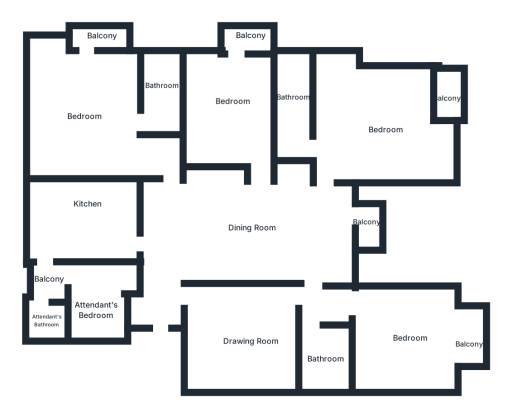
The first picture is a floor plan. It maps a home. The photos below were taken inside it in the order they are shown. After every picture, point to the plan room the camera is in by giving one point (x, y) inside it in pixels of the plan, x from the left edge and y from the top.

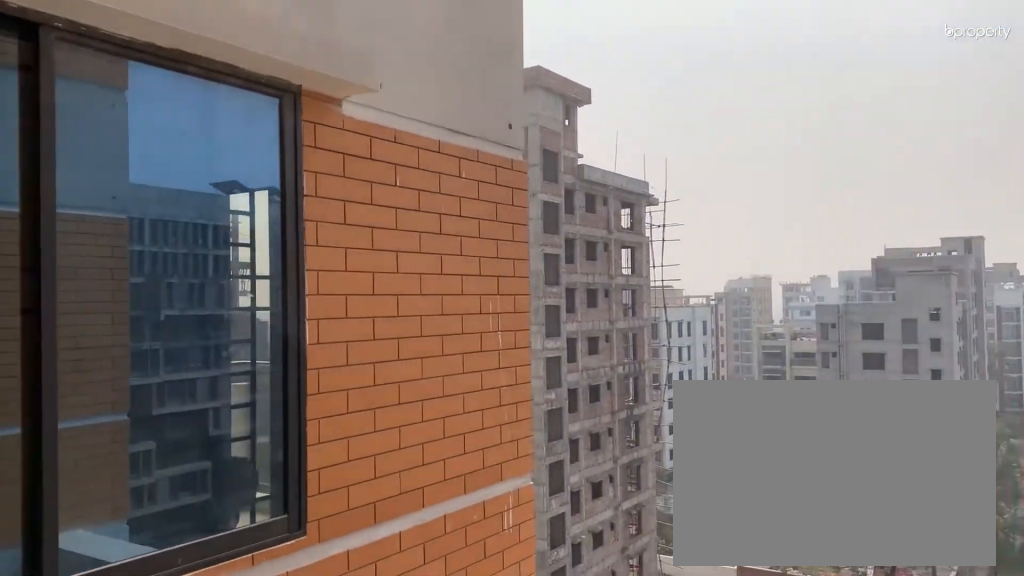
(370, 228)
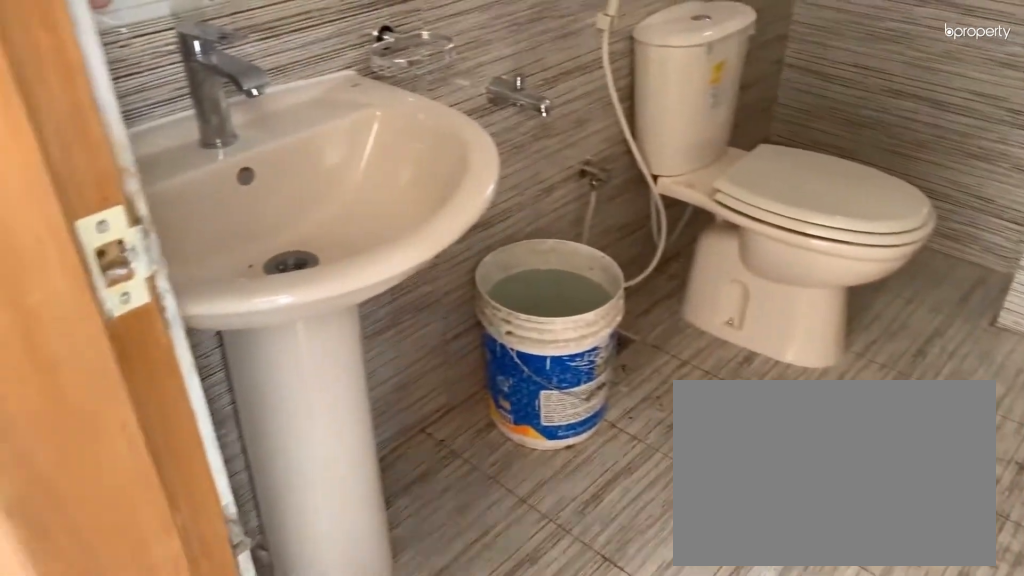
(328, 360)
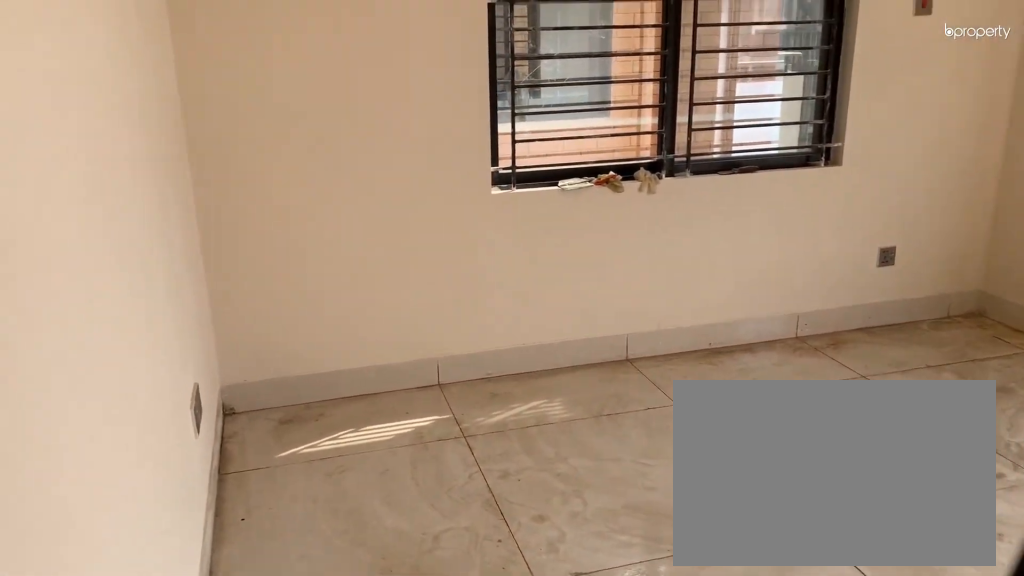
(408, 337)
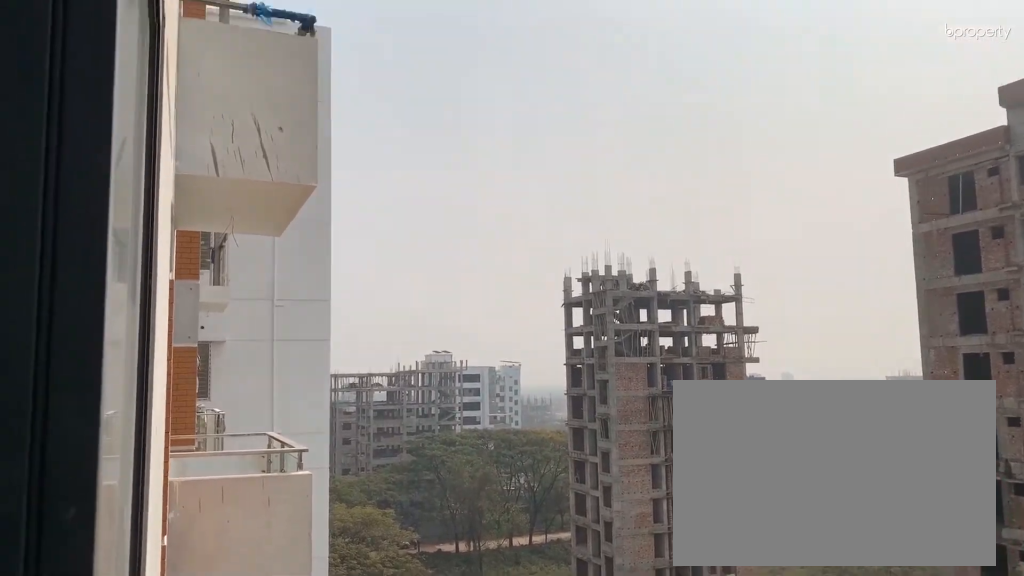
(470, 346)
